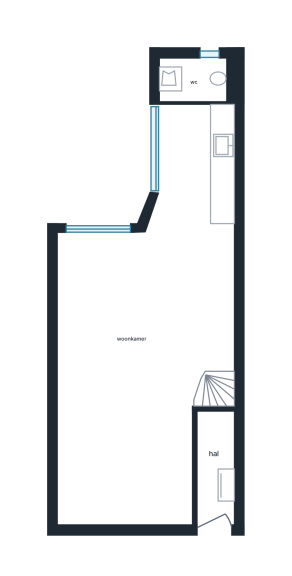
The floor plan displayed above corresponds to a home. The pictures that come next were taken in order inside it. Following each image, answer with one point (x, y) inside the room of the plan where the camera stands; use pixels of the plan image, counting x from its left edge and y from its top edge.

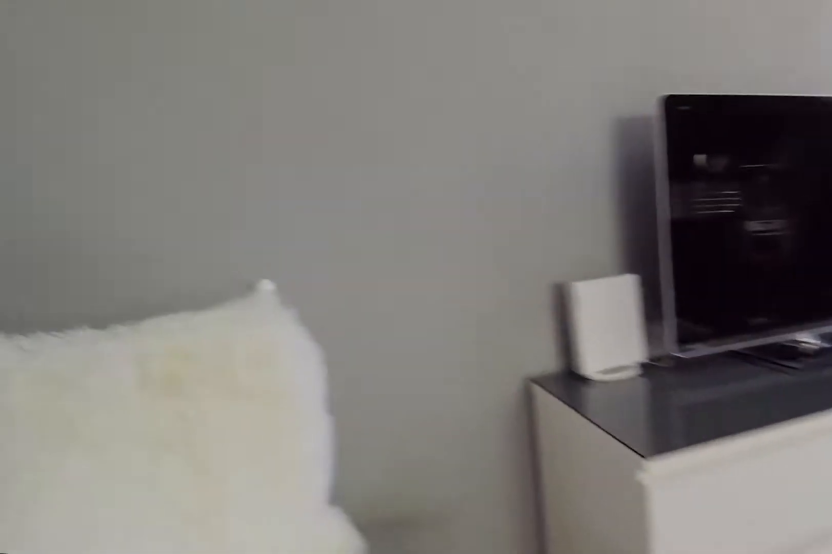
(105, 293)
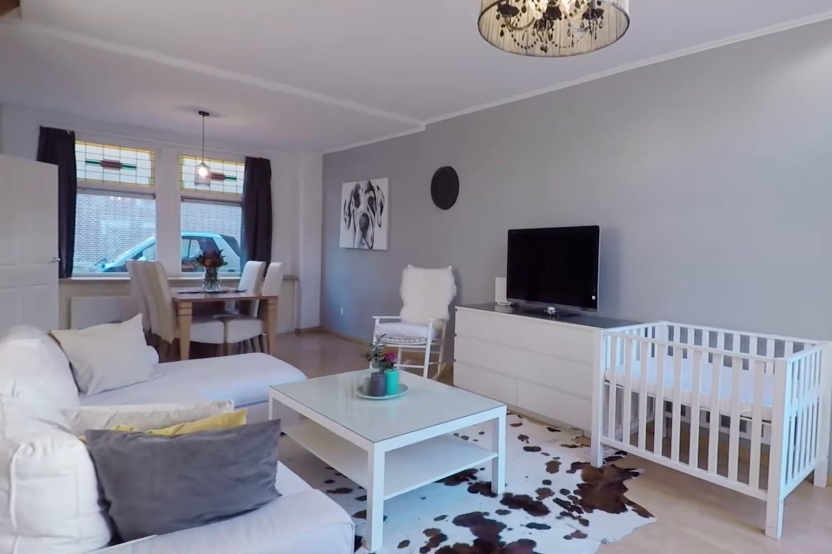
(225, 297)
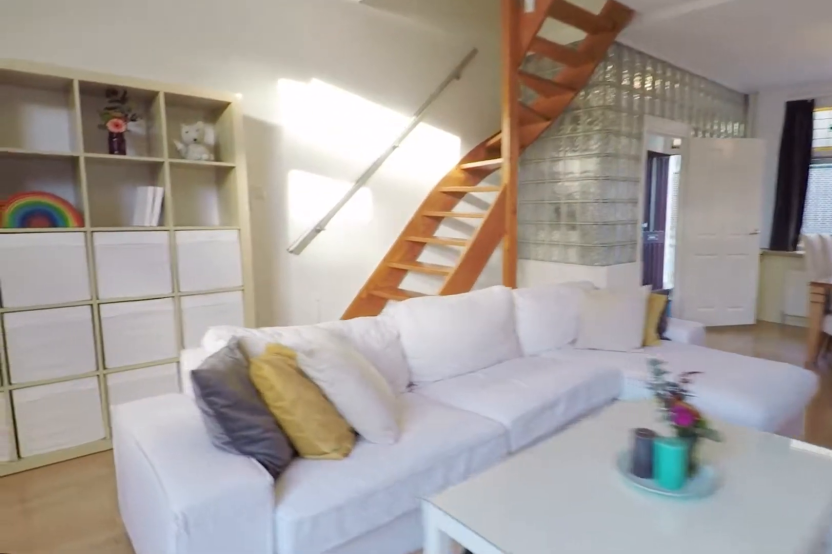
(108, 289)
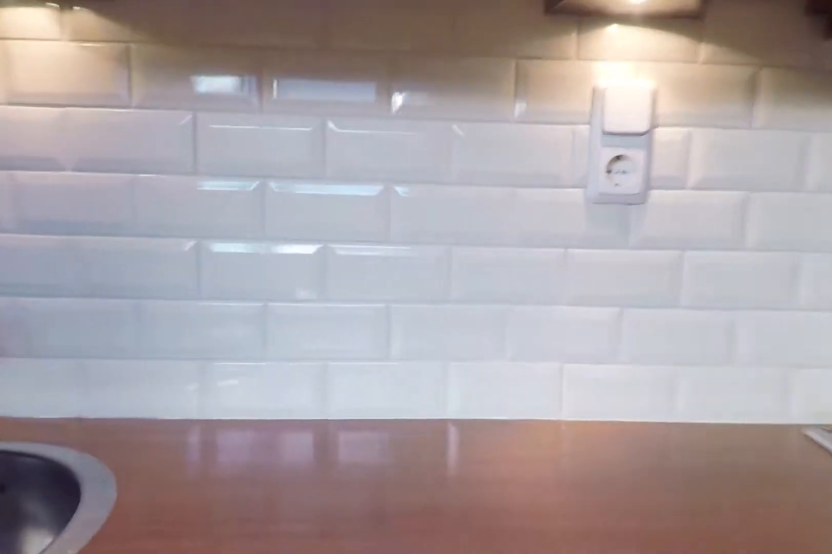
(222, 165)
